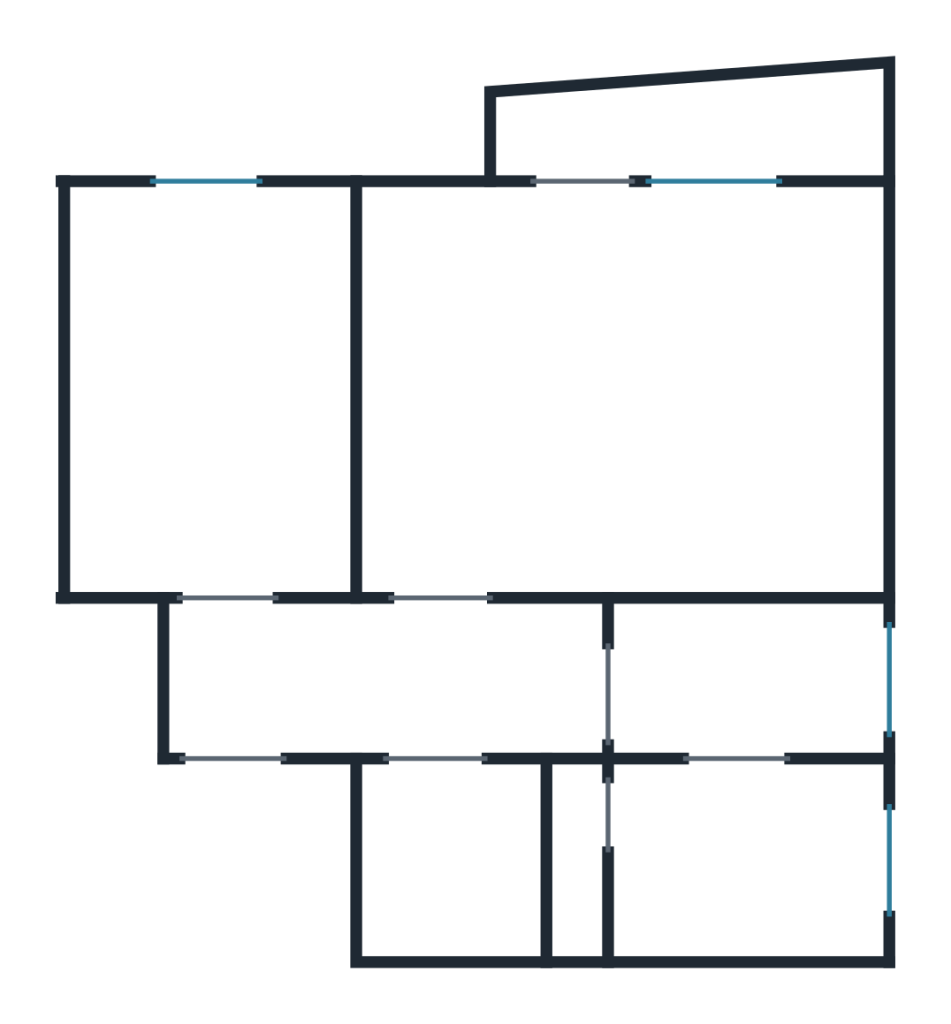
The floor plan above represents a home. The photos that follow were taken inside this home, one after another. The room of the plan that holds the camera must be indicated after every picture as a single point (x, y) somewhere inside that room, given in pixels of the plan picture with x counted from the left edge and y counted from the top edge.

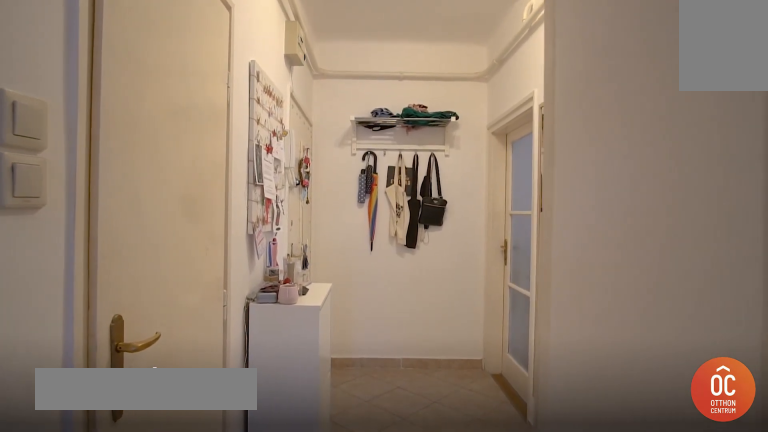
(473, 681)
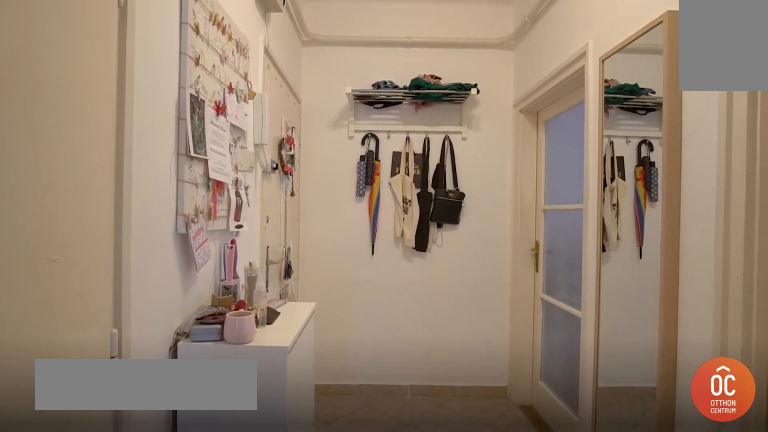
(474, 681)
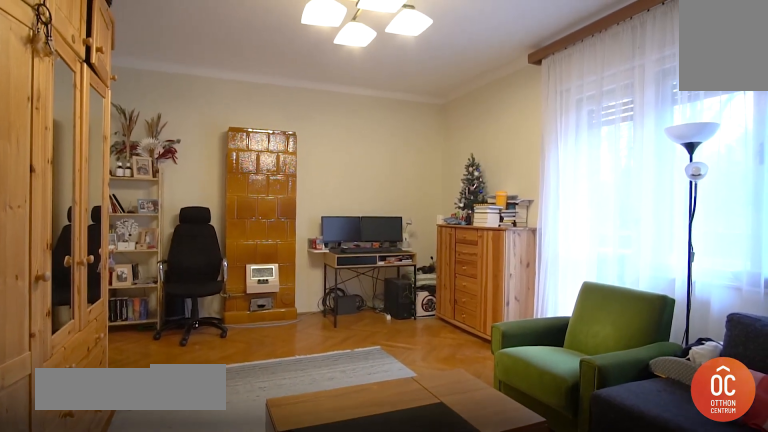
(608, 401)
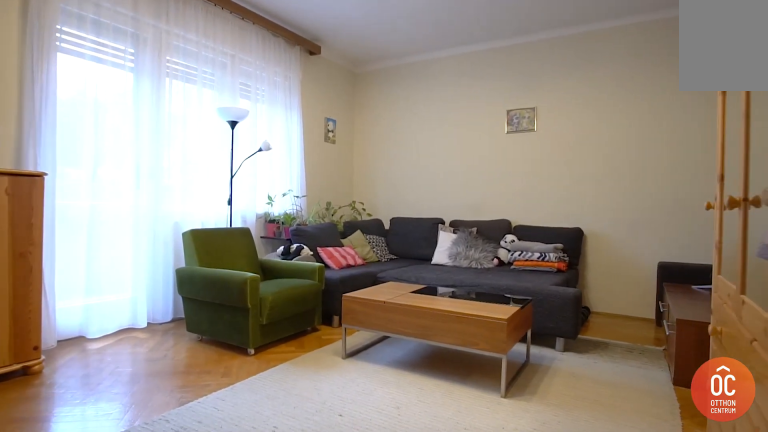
(608, 402)
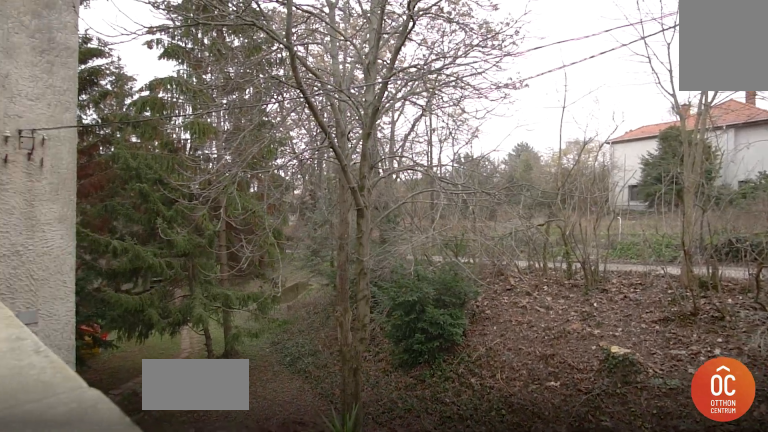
(707, 128)
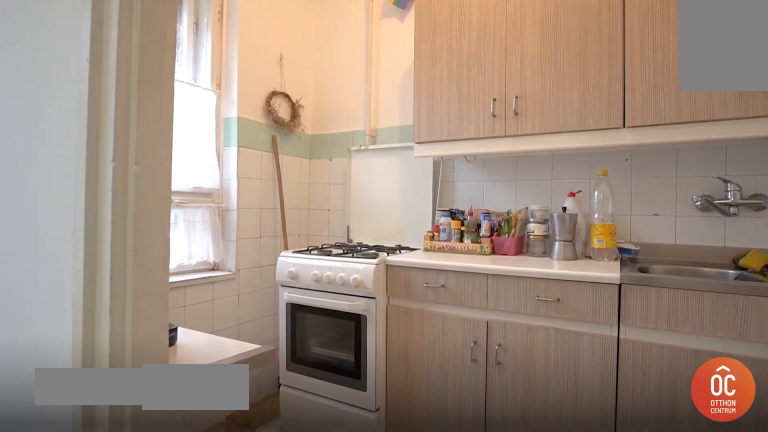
(771, 852)
